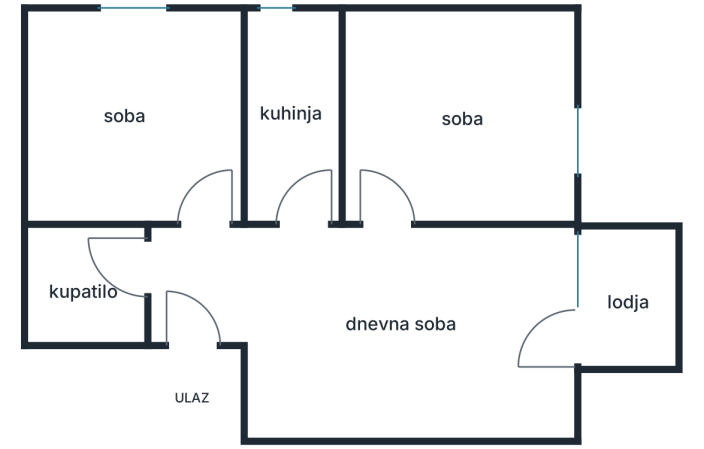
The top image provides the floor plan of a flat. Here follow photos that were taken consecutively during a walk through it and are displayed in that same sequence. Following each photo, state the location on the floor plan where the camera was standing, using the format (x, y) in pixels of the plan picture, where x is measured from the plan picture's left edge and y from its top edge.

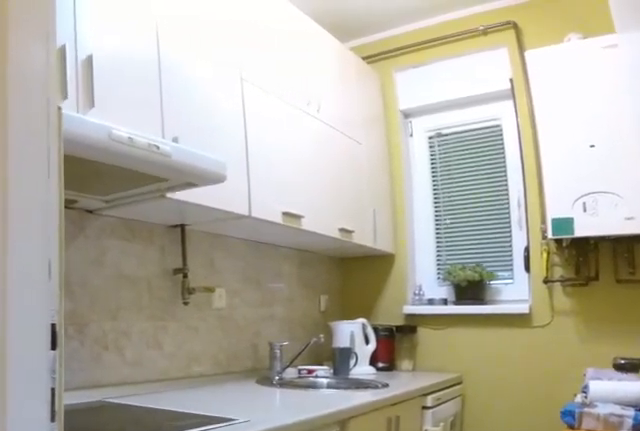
(324, 258)
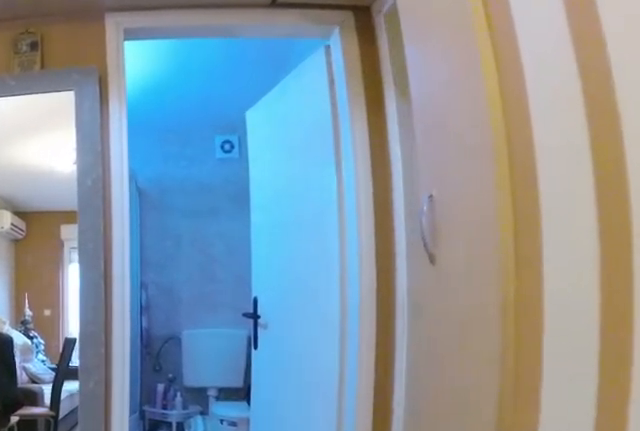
(290, 267)
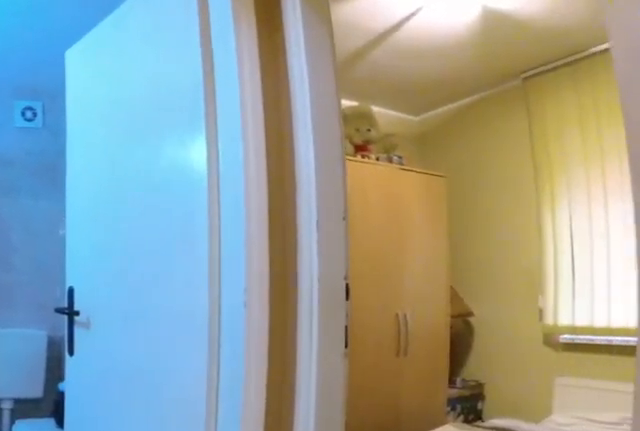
(243, 265)
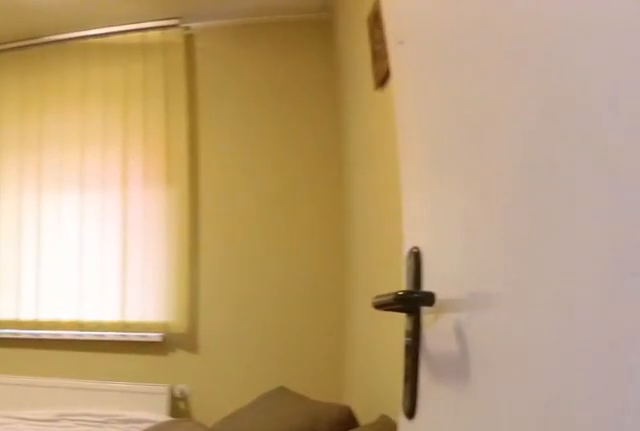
(210, 246)
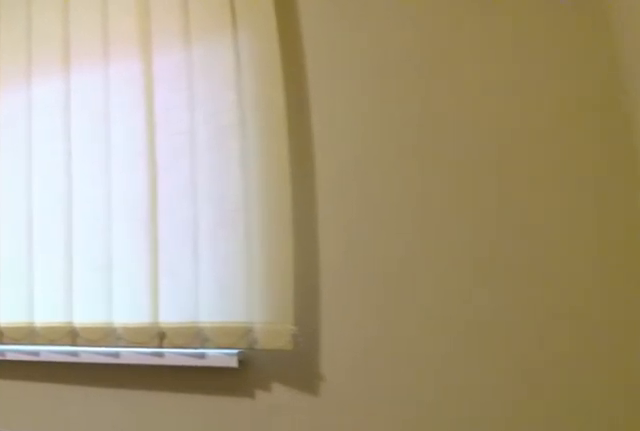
(207, 156)
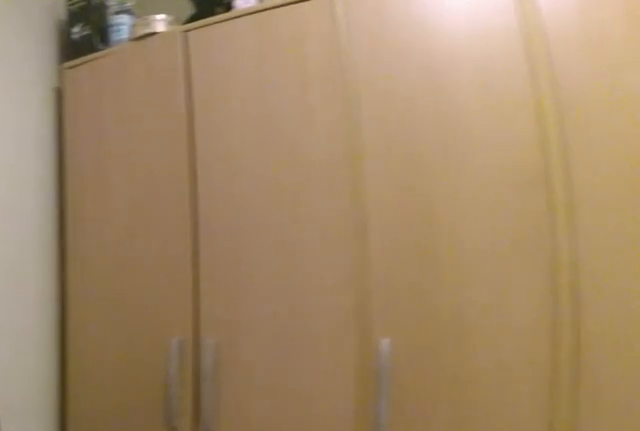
(214, 131)
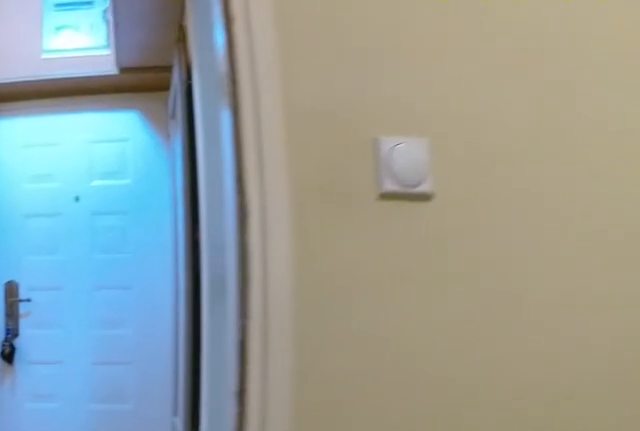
(202, 132)
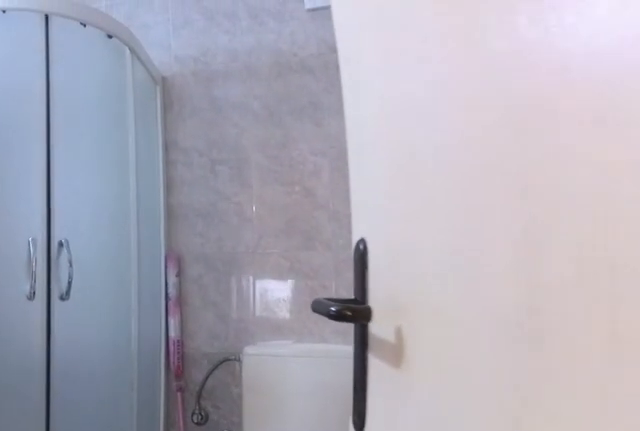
(177, 252)
